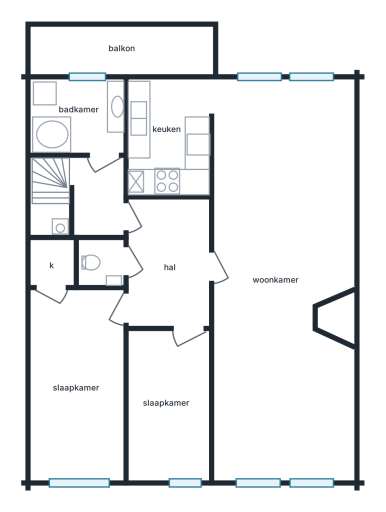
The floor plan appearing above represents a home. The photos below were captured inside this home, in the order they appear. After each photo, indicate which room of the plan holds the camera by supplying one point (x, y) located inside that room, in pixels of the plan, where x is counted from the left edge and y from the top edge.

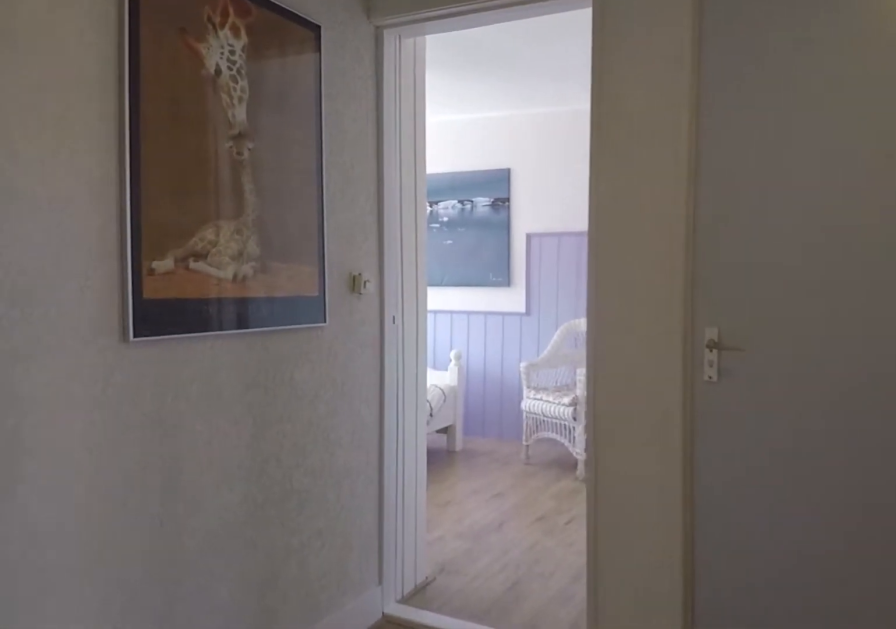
(169, 263)
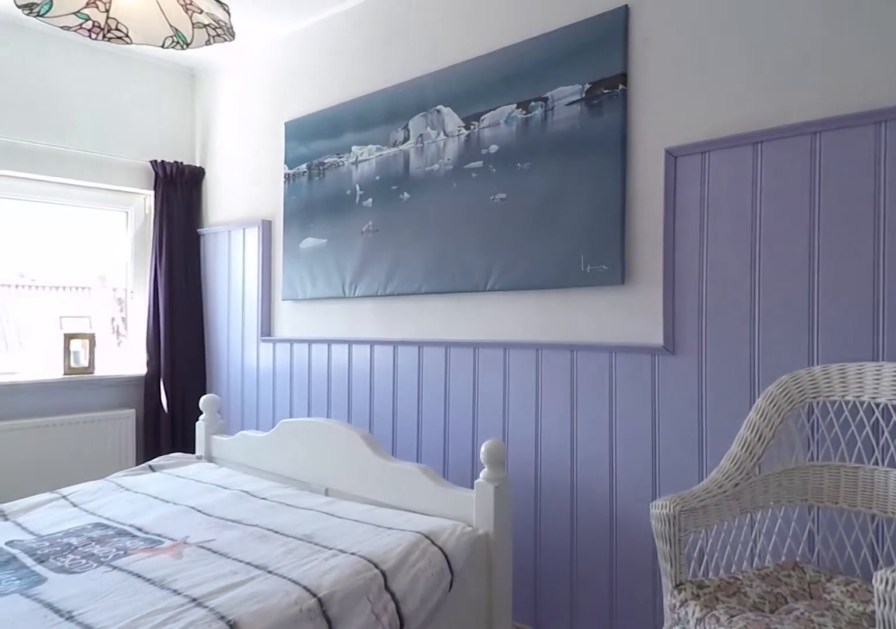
(78, 383)
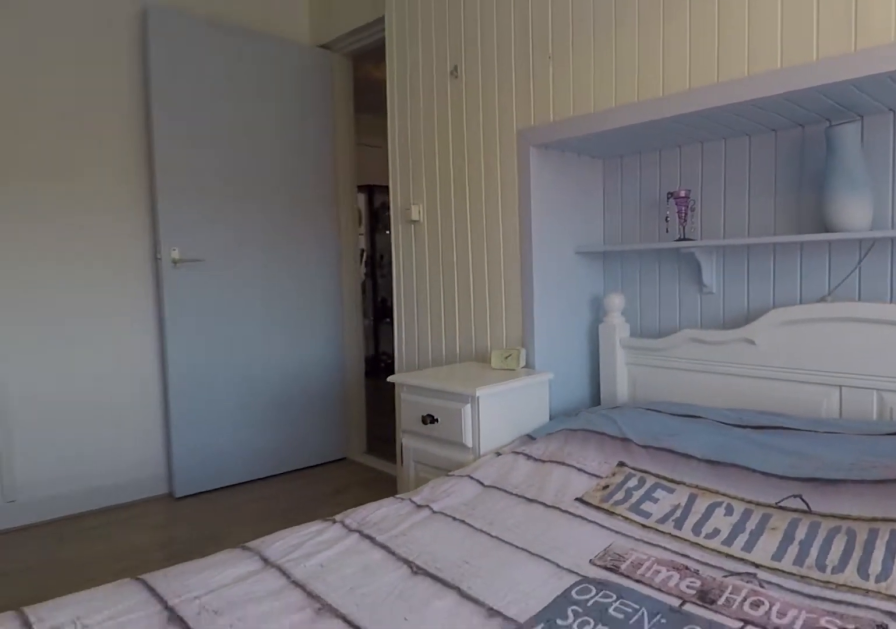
(78, 383)
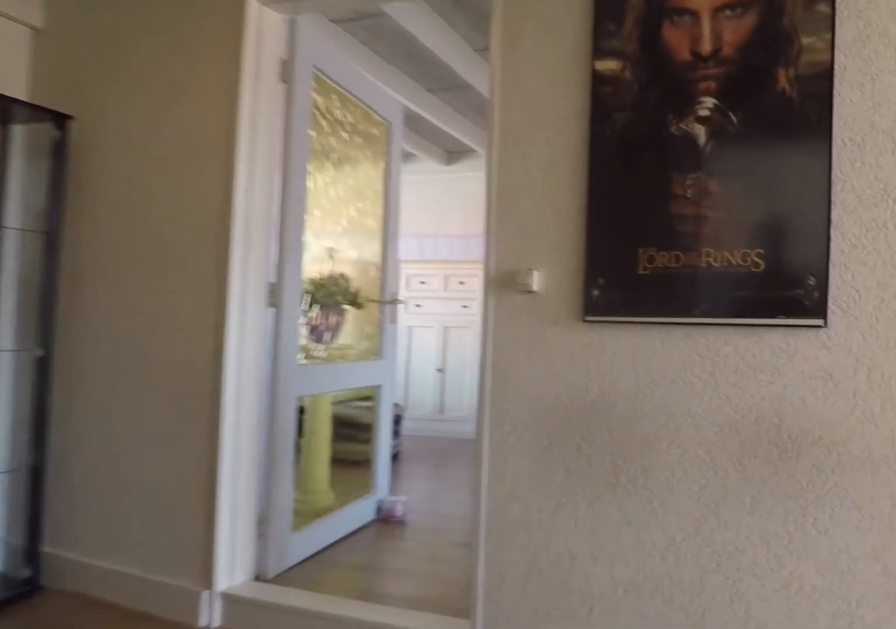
(169, 263)
